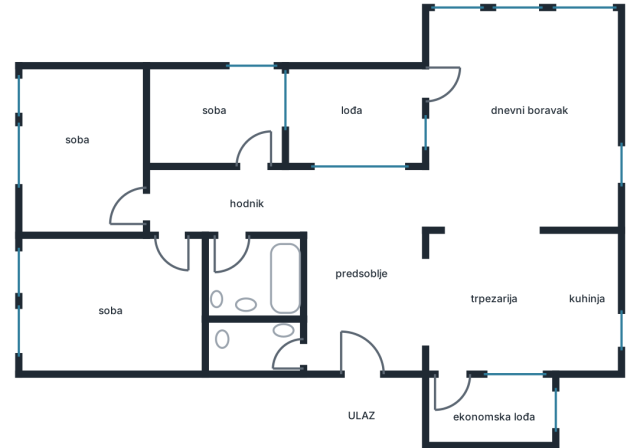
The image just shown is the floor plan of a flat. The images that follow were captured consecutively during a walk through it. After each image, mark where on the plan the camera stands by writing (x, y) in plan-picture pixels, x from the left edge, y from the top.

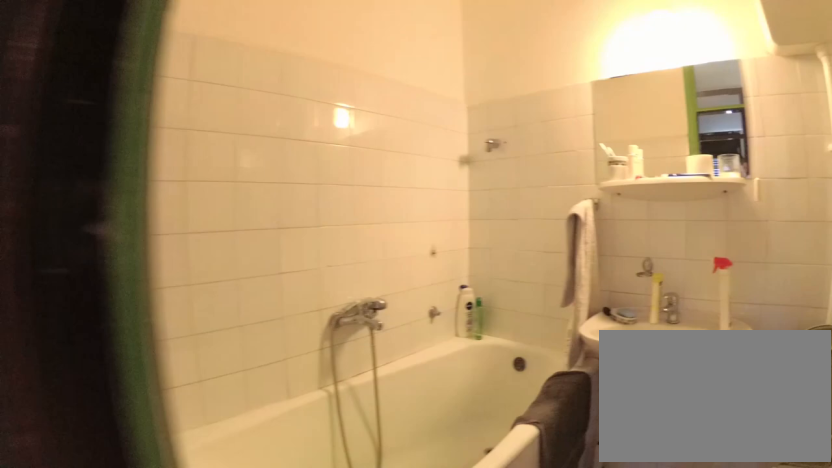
(203, 216)
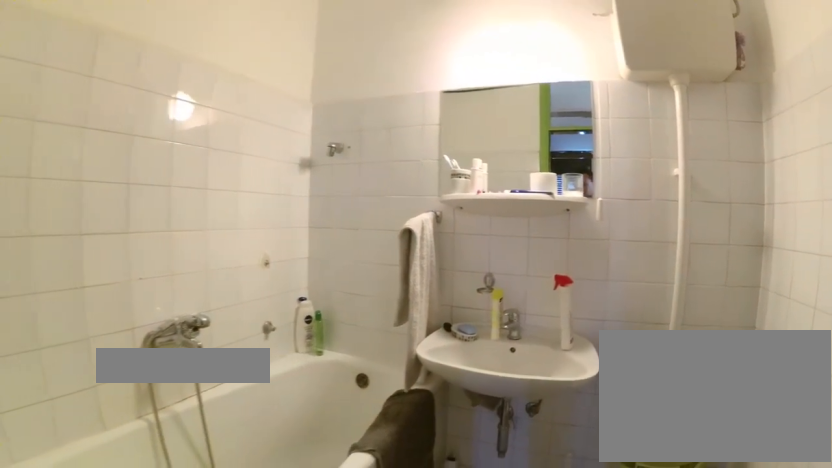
(222, 229)
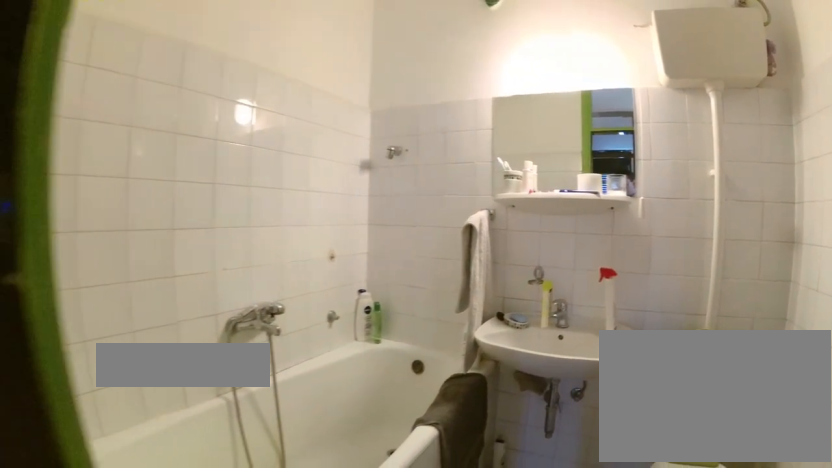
(216, 224)
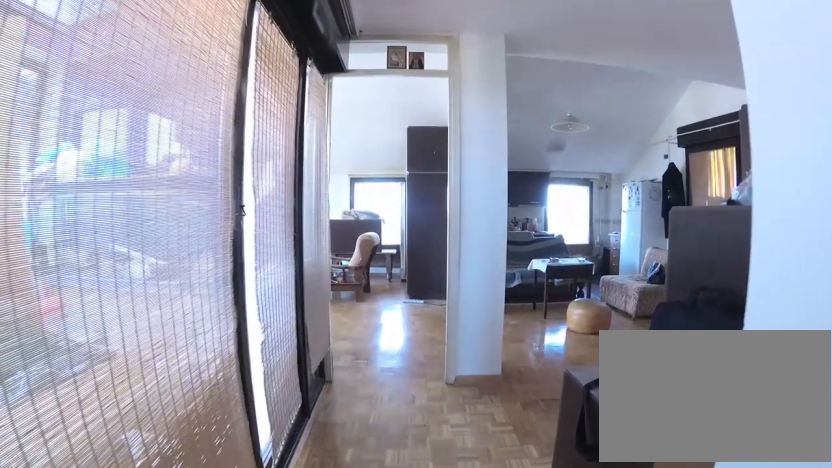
(256, 200)
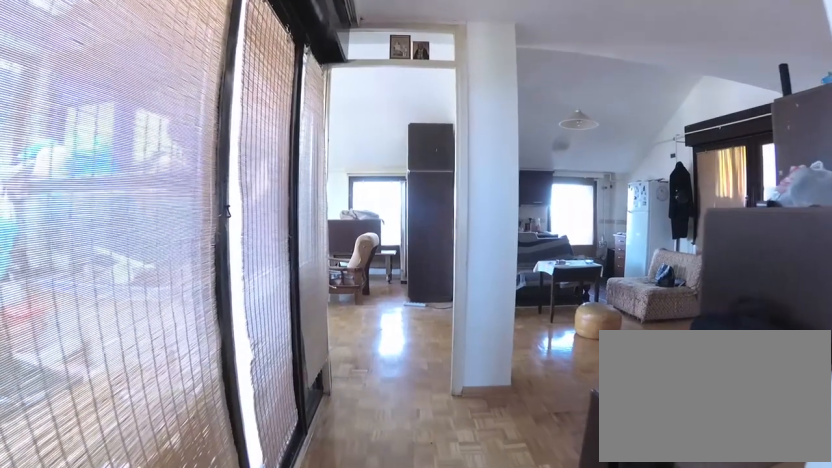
(264, 200)
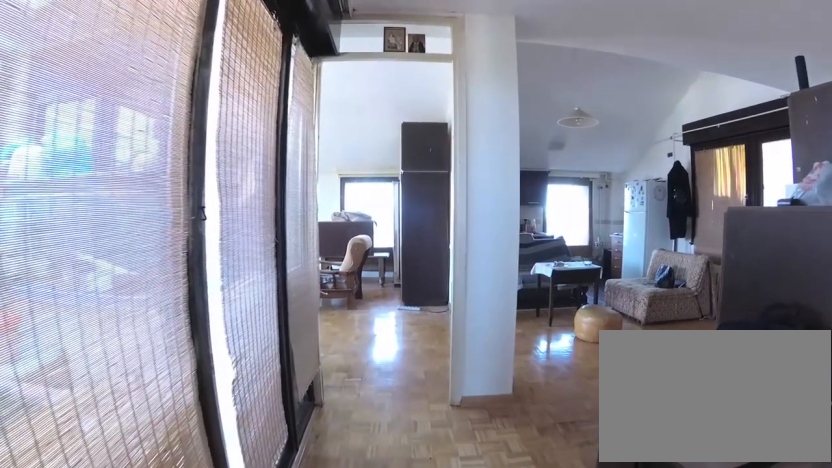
(273, 200)
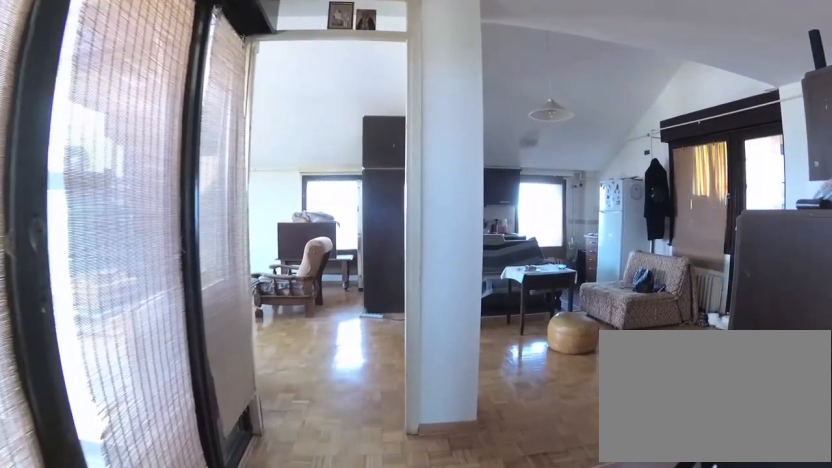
(289, 201)
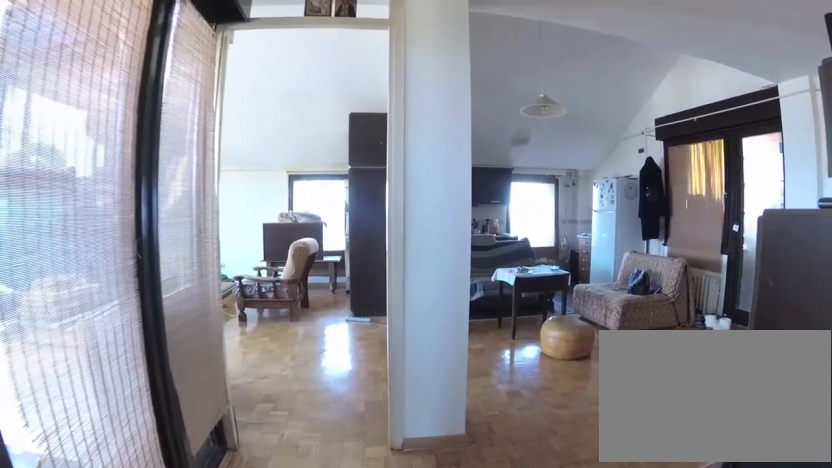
(297, 201)
